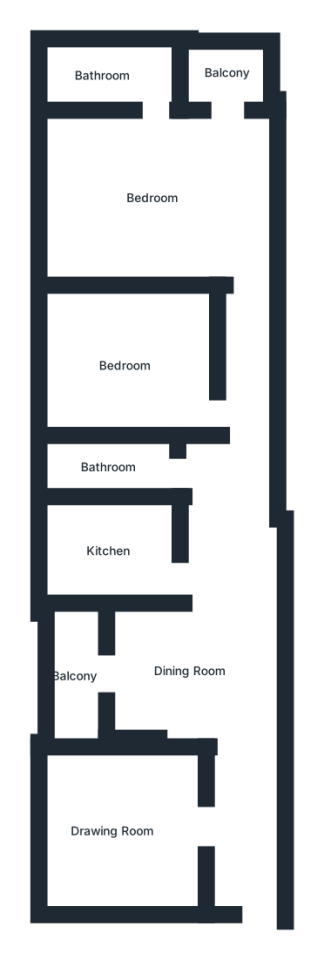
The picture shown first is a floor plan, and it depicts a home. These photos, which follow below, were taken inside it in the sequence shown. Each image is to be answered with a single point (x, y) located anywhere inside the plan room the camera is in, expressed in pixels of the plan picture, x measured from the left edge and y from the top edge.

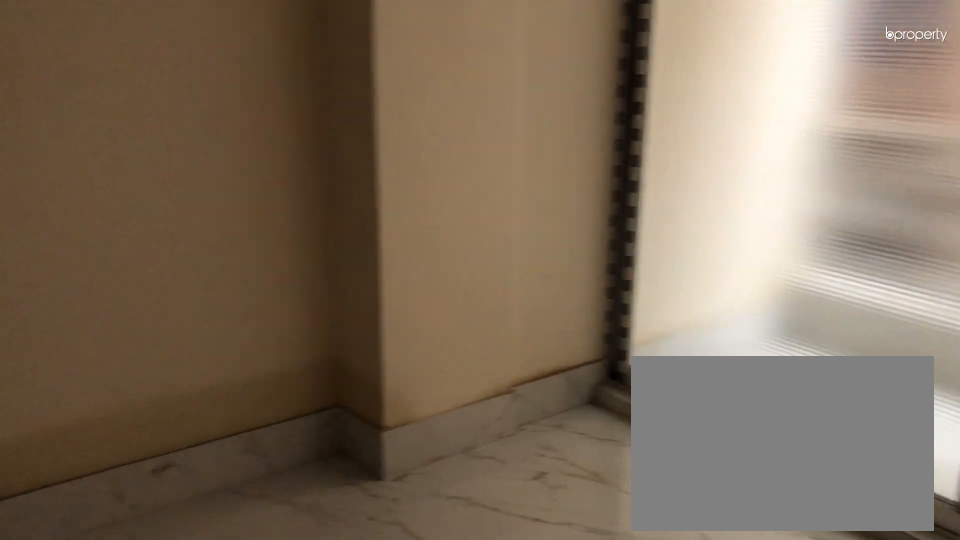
(189, 672)
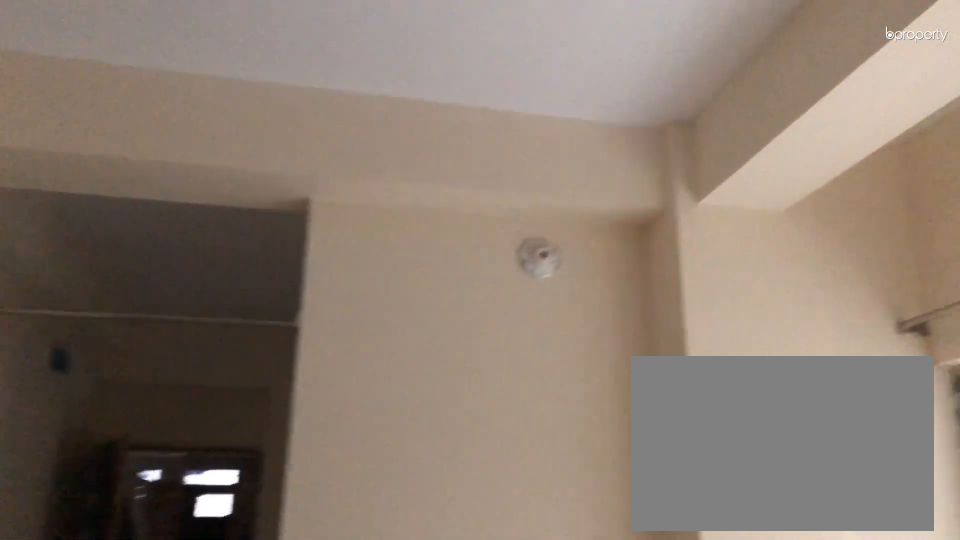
(189, 672)
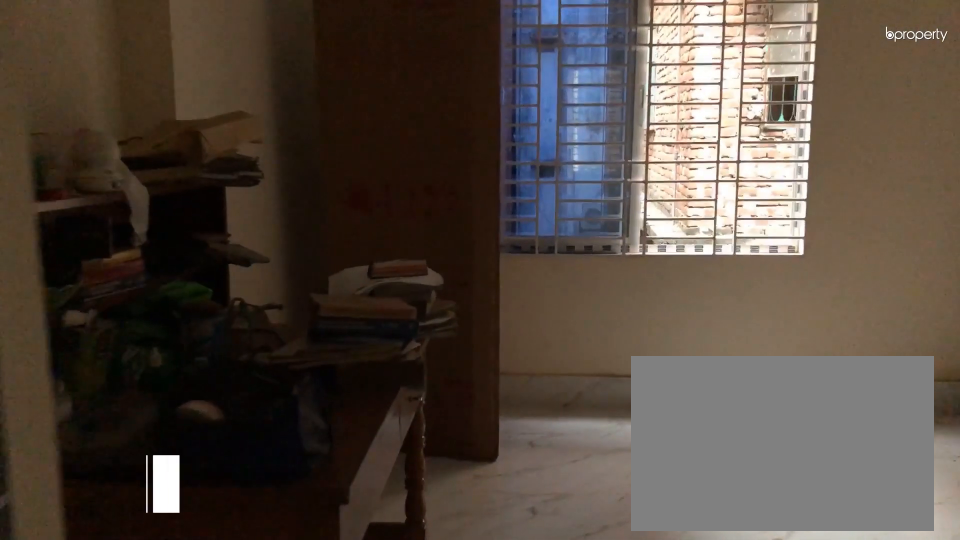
(113, 835)
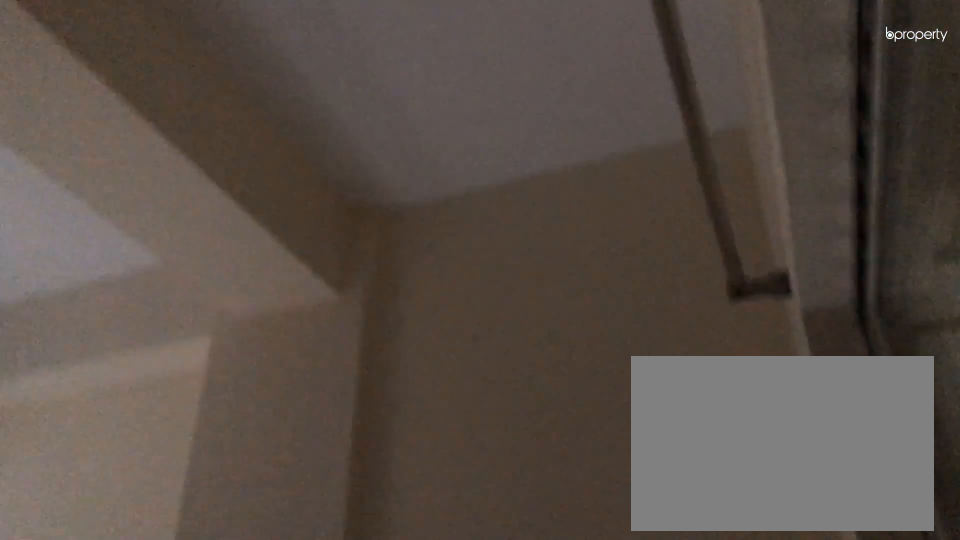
(113, 835)
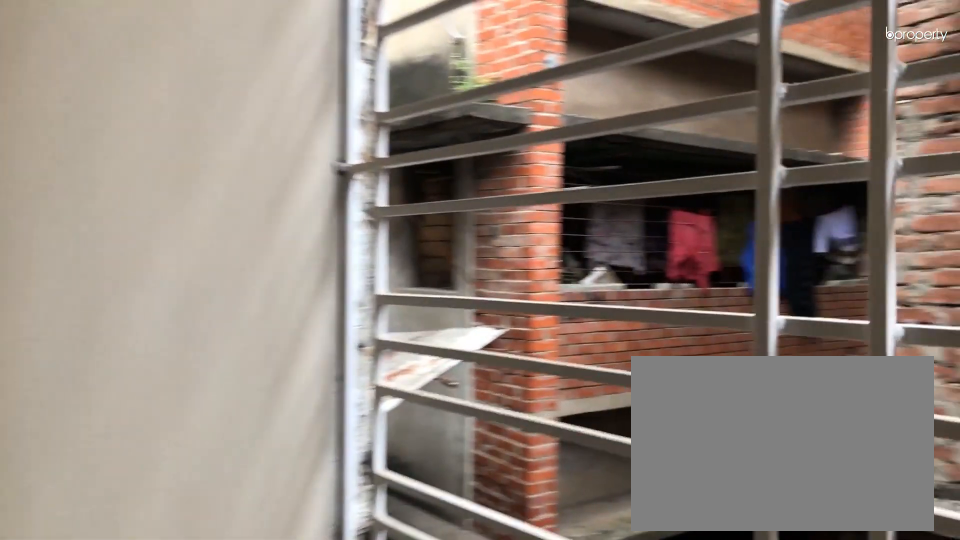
(72, 678)
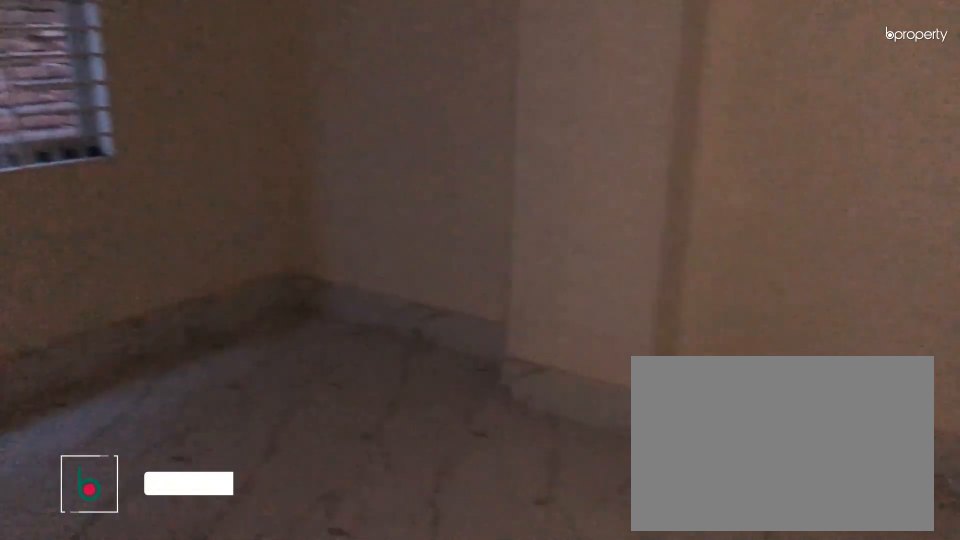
(127, 361)
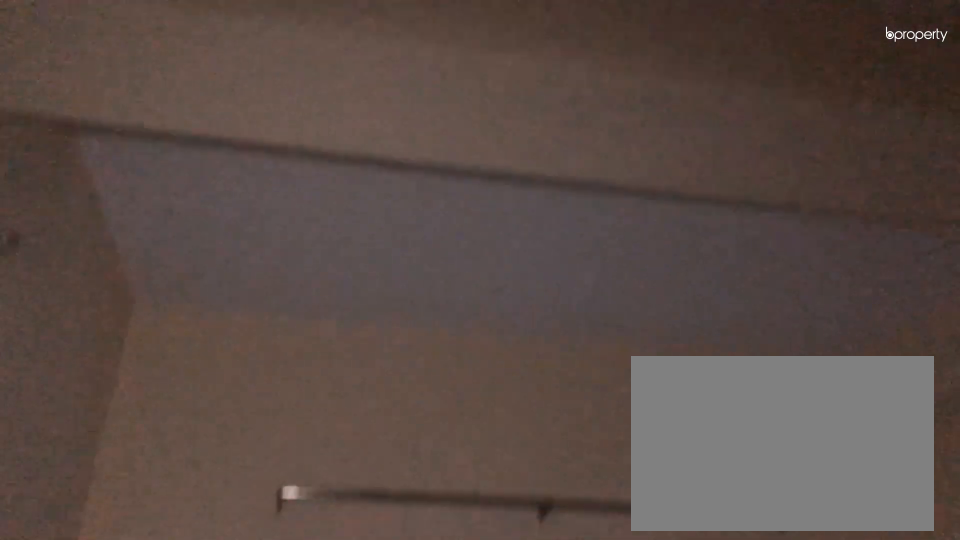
(127, 361)
